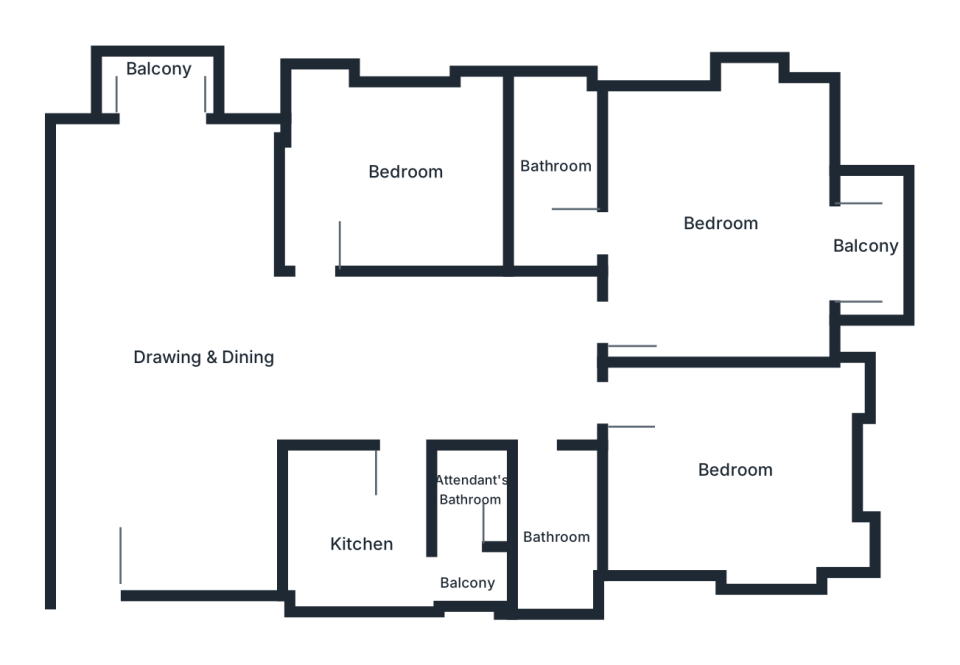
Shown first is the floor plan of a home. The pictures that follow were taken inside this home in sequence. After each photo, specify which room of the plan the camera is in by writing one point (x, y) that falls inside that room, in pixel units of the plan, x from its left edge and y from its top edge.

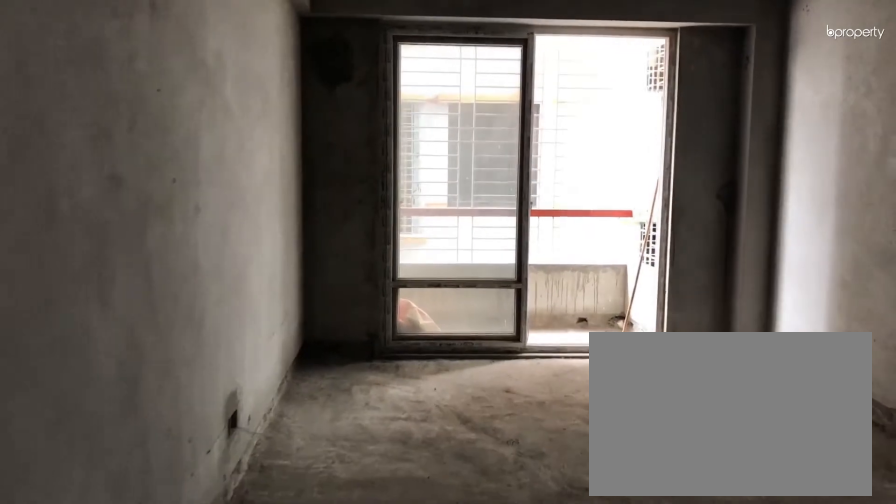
(176, 352)
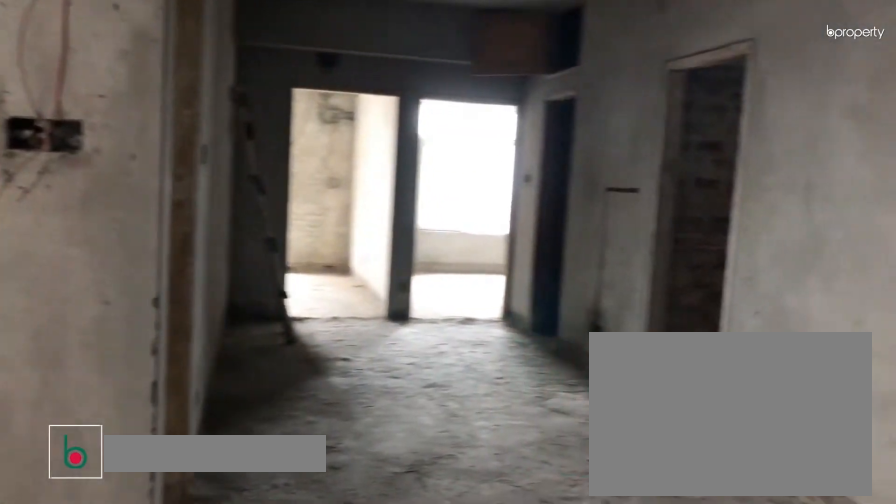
(176, 352)
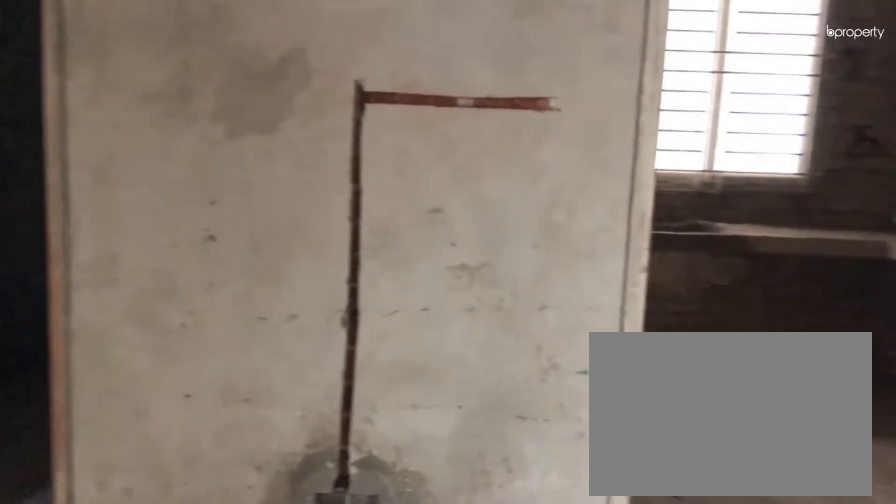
(438, 355)
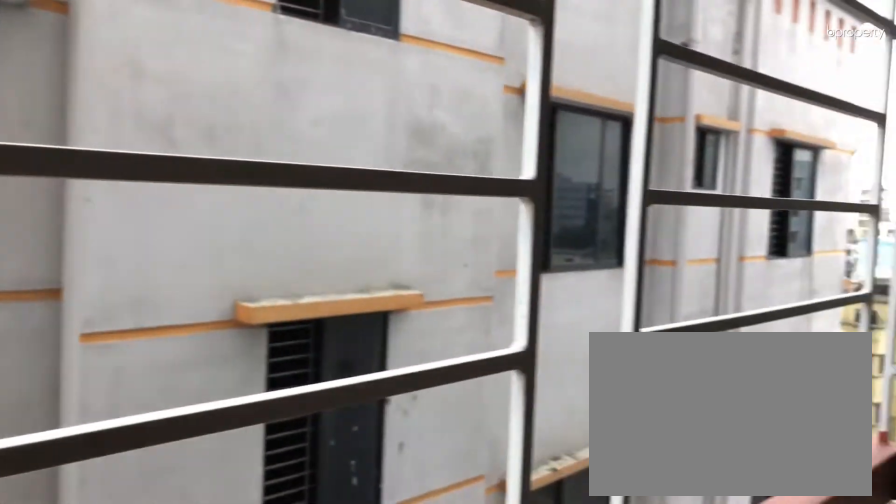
(159, 92)
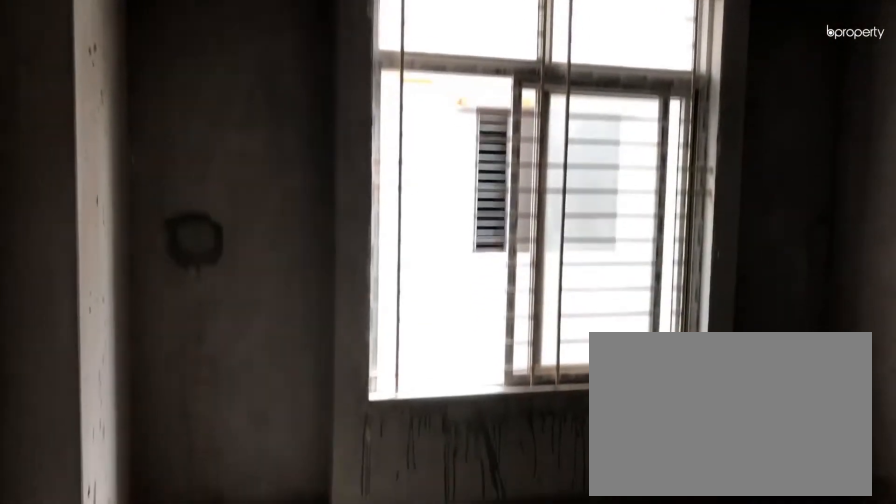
(405, 175)
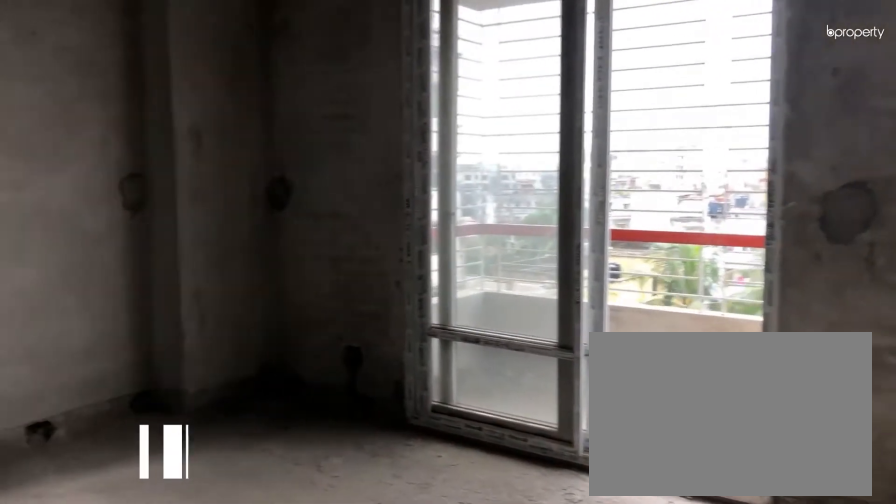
(722, 218)
